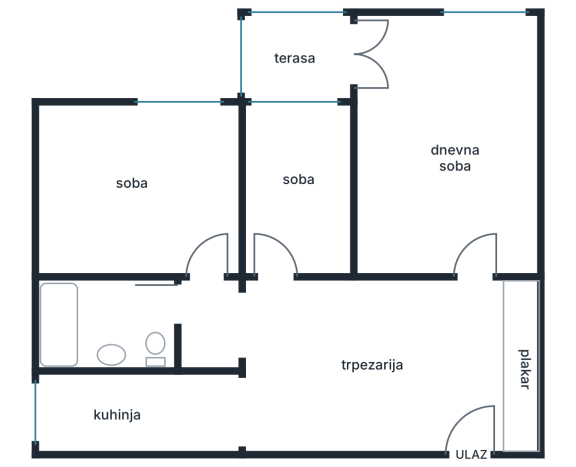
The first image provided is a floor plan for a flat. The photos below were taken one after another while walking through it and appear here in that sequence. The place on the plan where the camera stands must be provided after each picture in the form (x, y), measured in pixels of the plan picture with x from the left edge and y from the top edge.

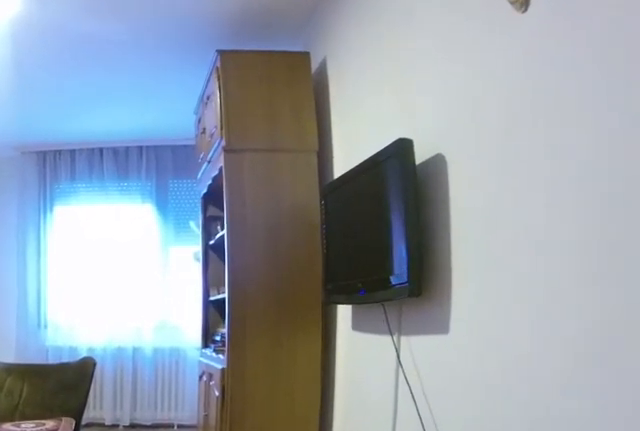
(468, 262)
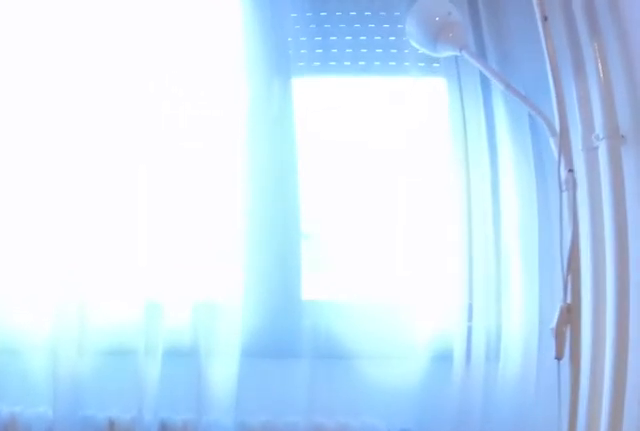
(468, 96)
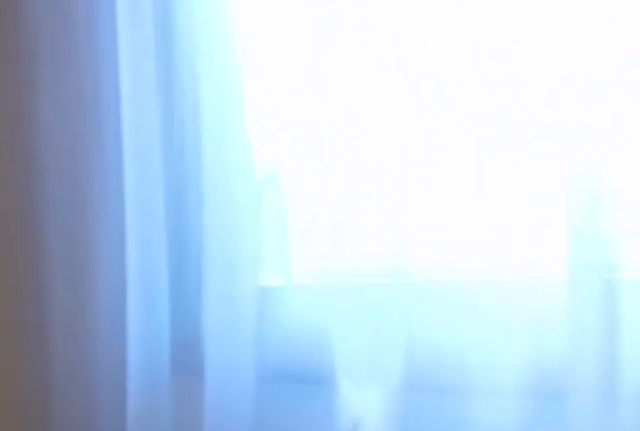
(470, 53)
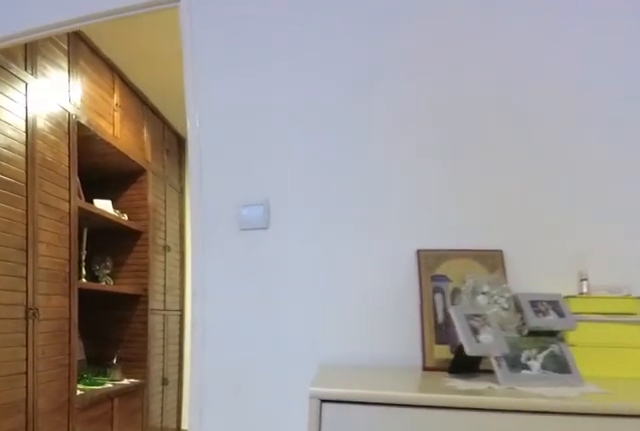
(430, 158)
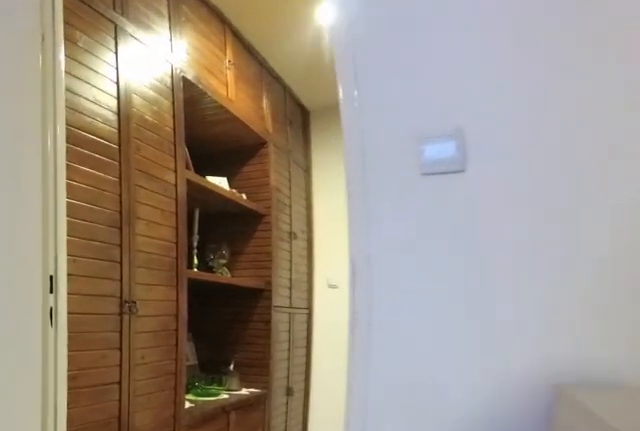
(443, 182)
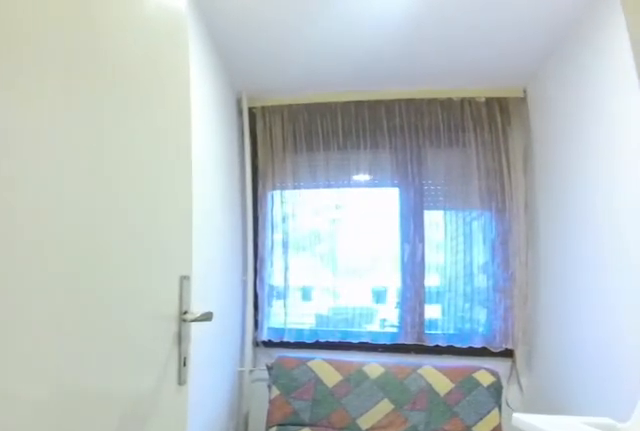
(289, 311)
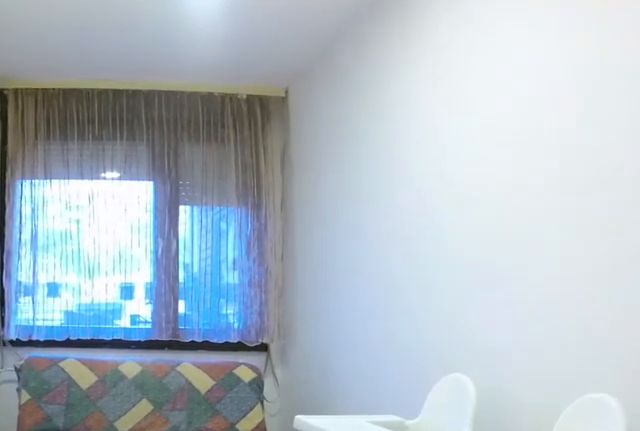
(274, 291)
